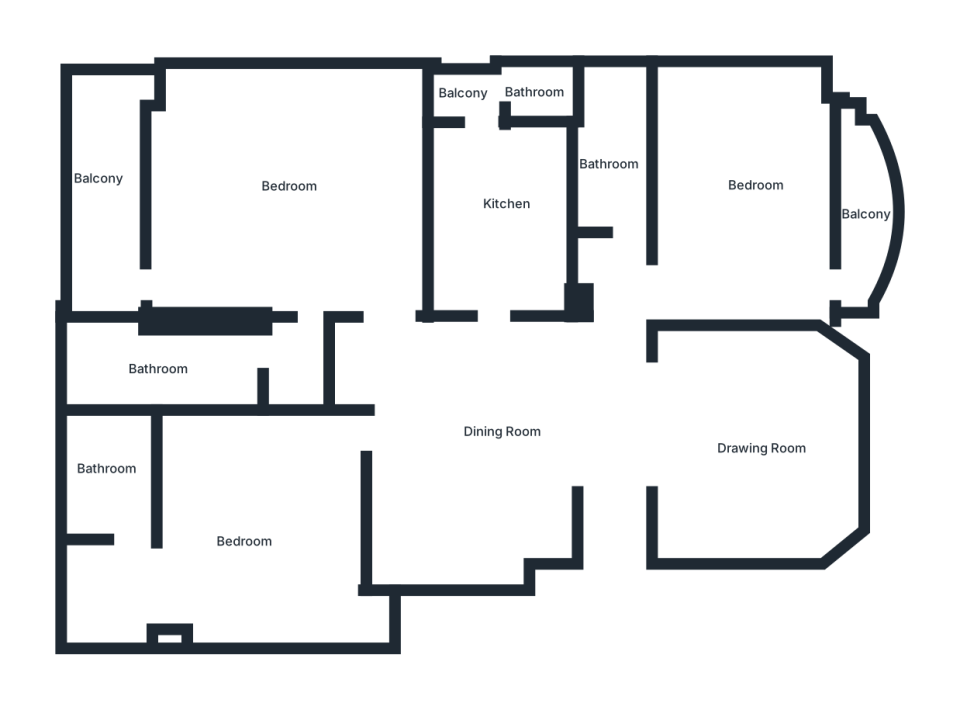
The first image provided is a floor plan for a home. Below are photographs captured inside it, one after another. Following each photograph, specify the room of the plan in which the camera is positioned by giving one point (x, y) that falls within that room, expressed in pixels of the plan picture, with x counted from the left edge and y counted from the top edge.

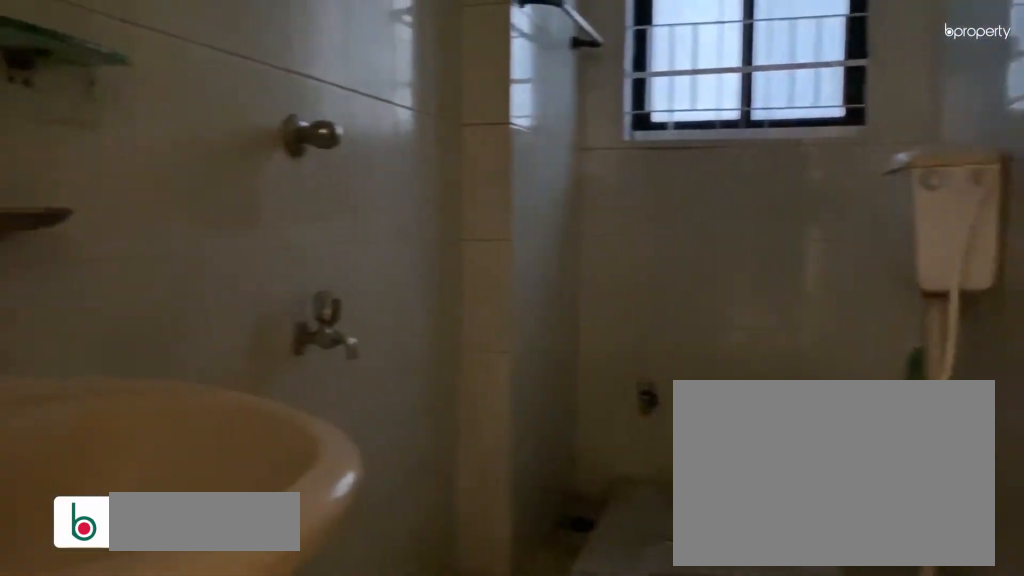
(605, 179)
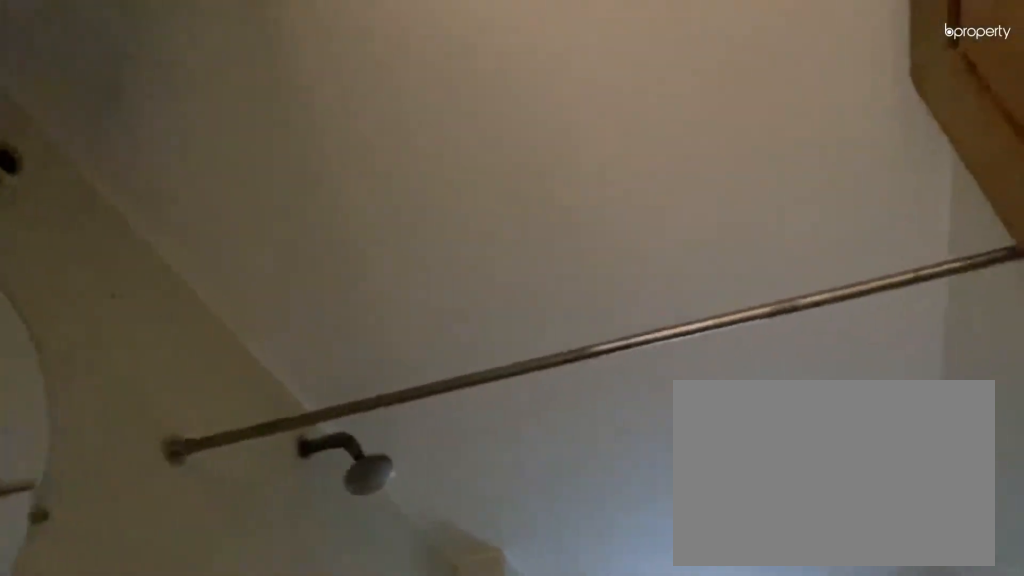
(605, 179)
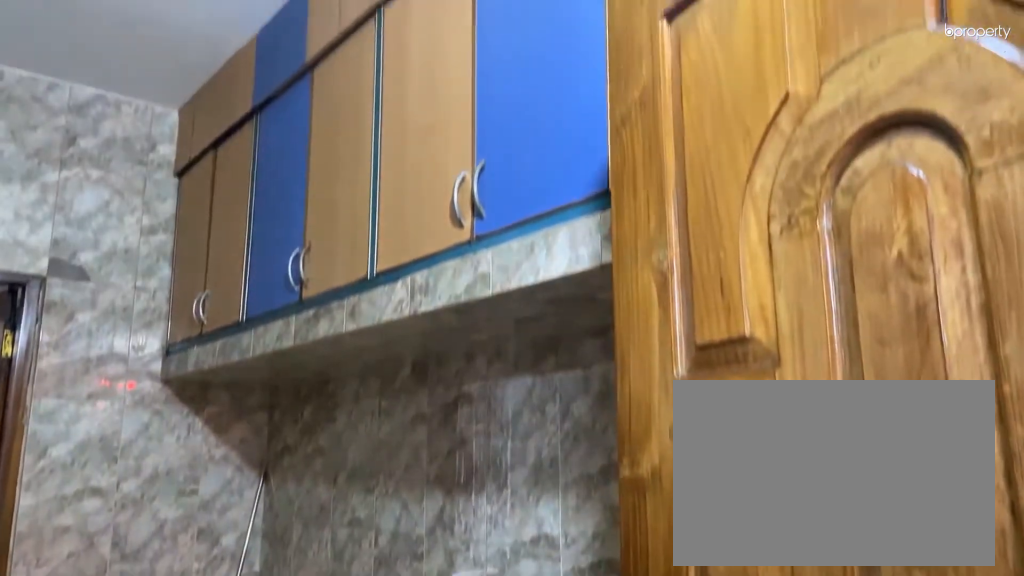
(488, 207)
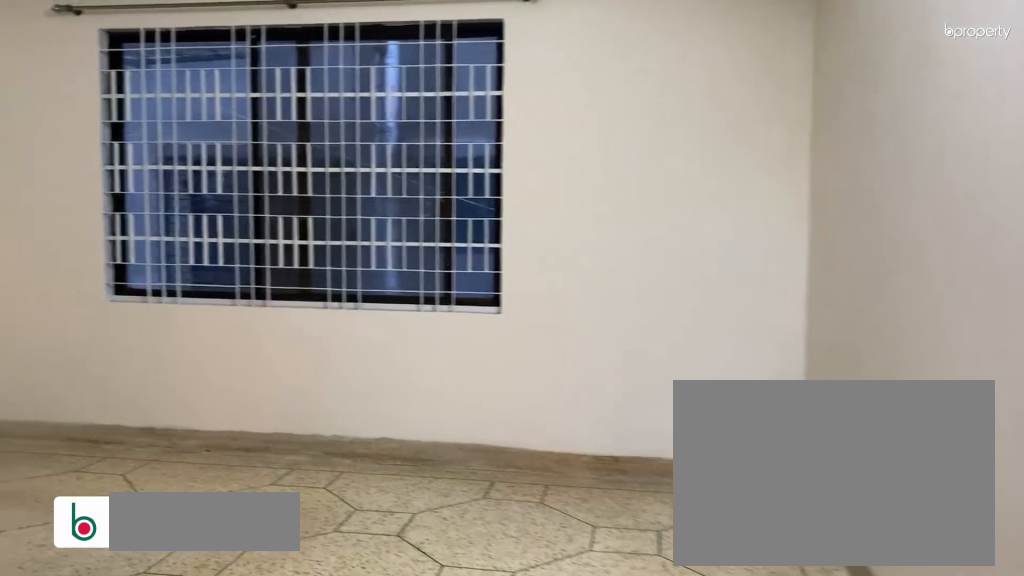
(288, 189)
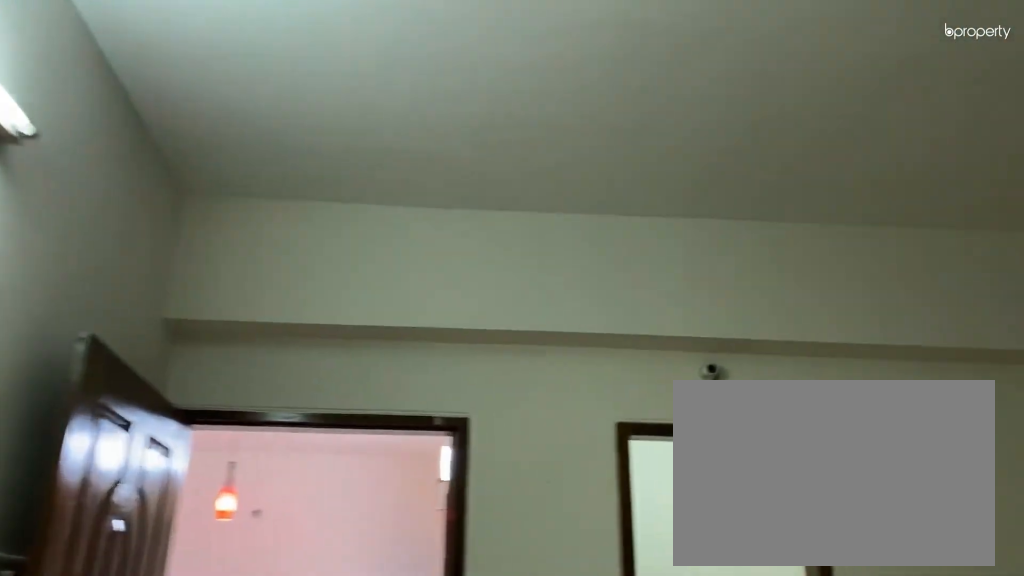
(288, 189)
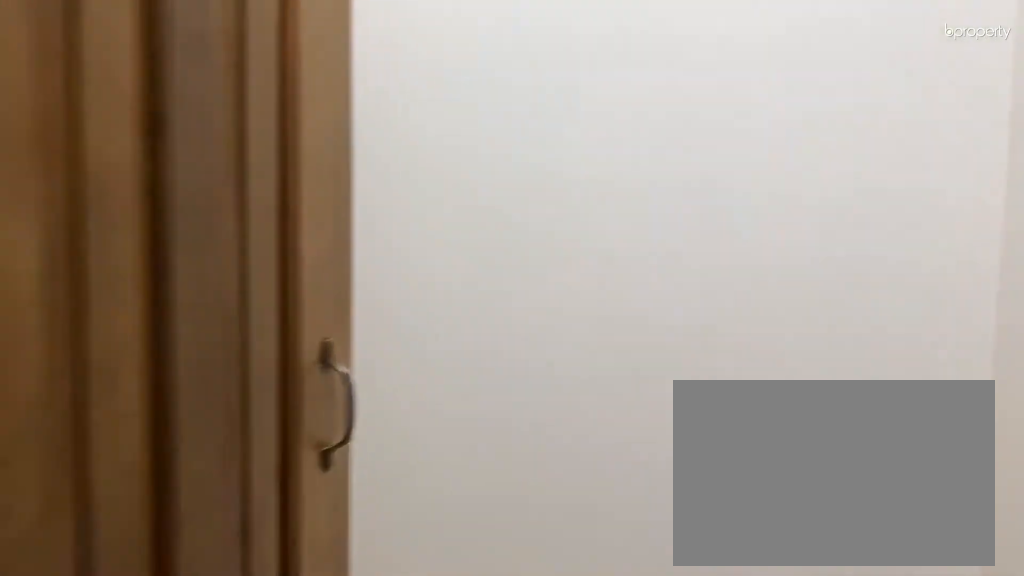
(286, 361)
